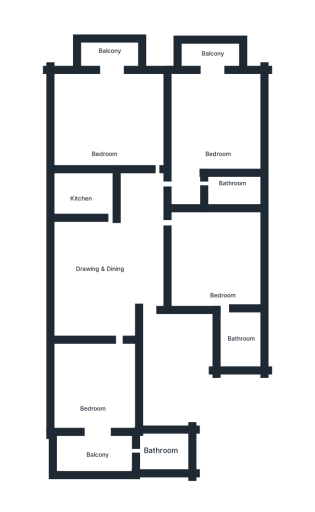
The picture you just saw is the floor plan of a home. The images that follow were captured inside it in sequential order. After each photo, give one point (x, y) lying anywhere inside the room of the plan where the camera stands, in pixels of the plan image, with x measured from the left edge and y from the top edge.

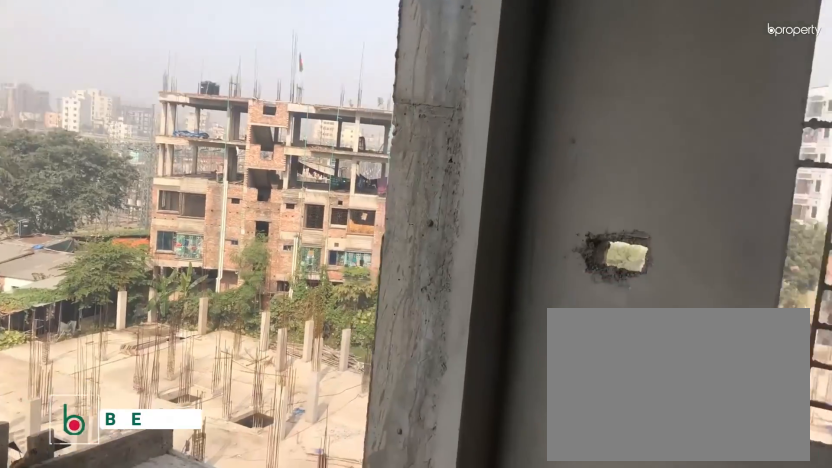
(97, 391)
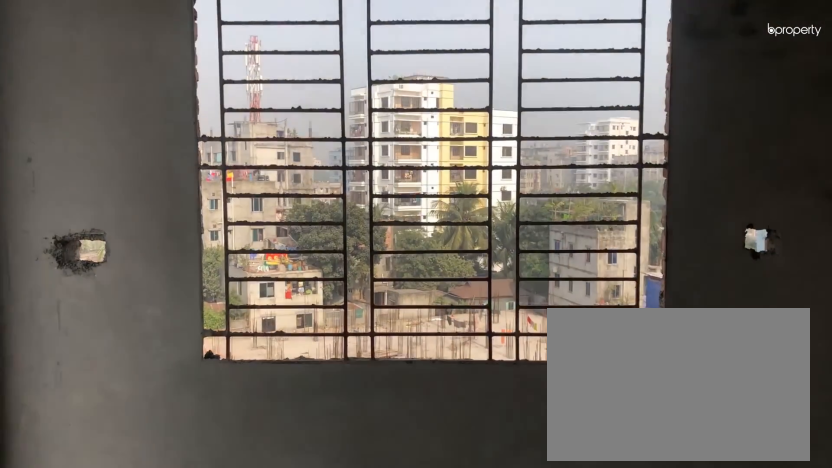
(97, 391)
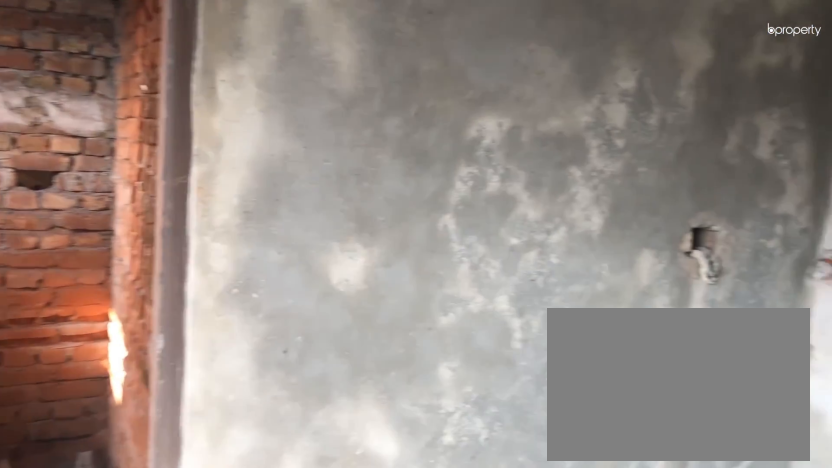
(224, 257)
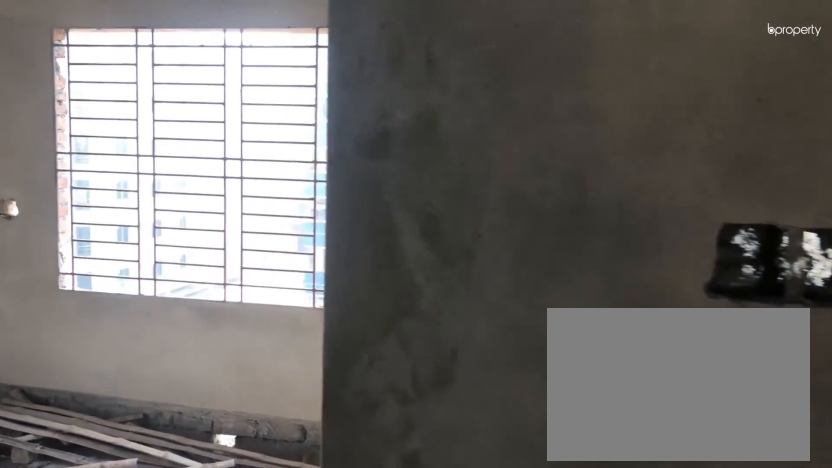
(192, 191)
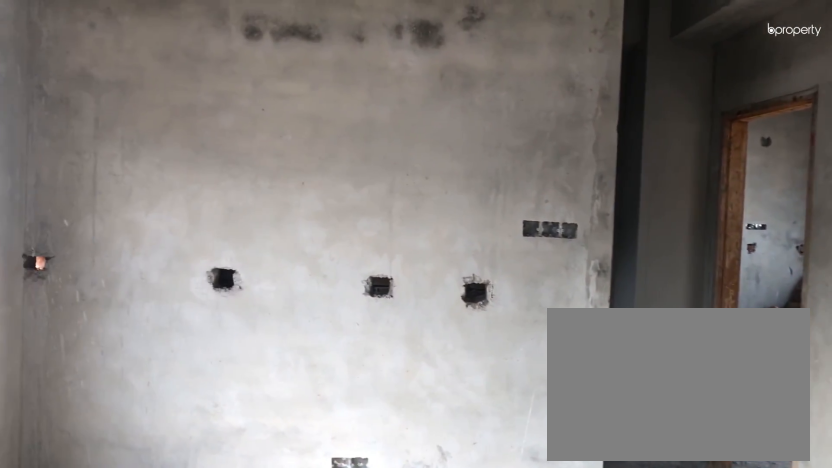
(220, 134)
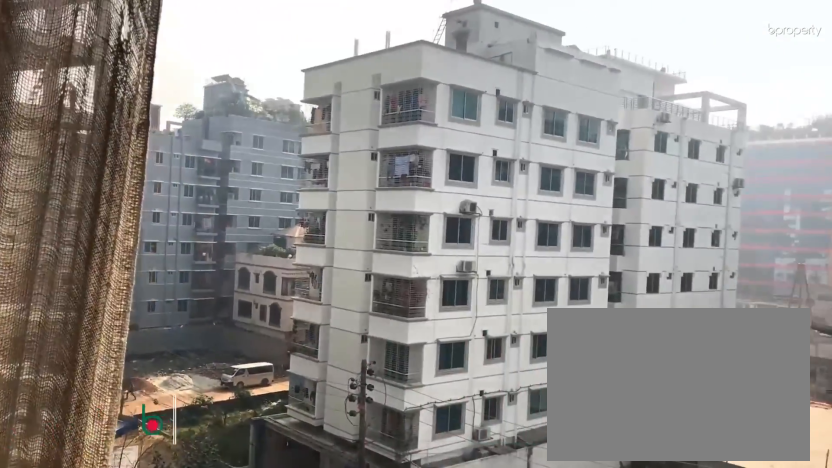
(211, 56)
